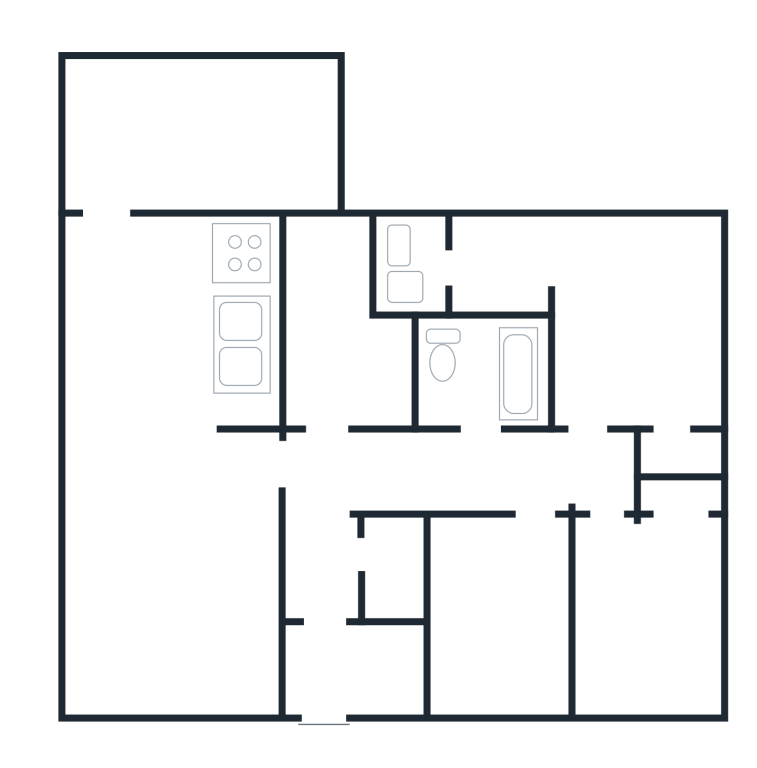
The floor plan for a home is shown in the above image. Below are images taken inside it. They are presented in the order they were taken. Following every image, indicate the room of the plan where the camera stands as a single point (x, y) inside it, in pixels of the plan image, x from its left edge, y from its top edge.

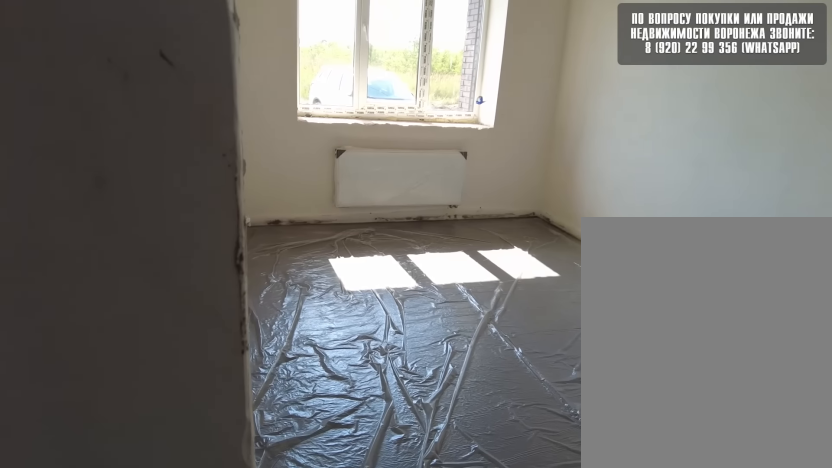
(522, 606)
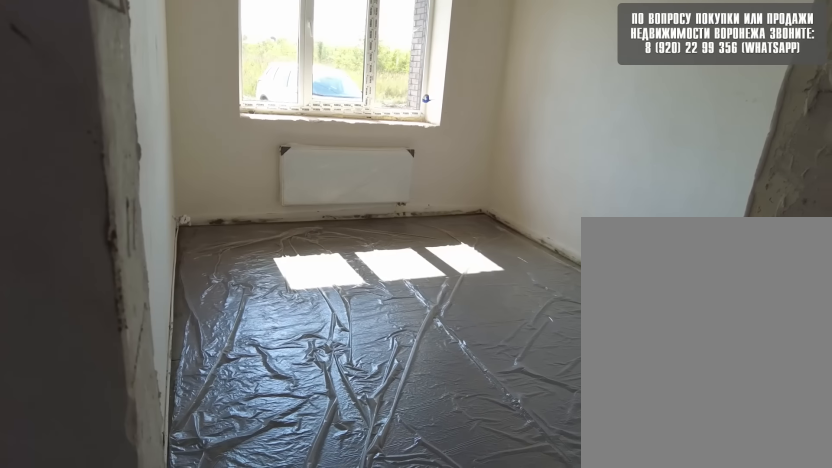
(522, 608)
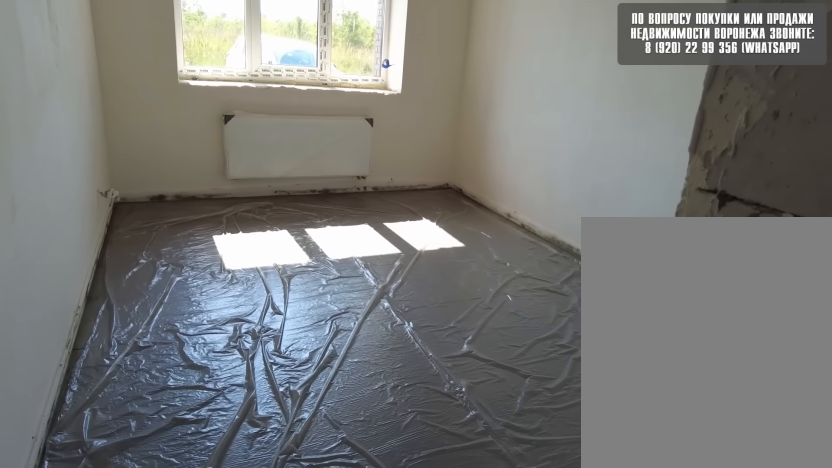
(524, 606)
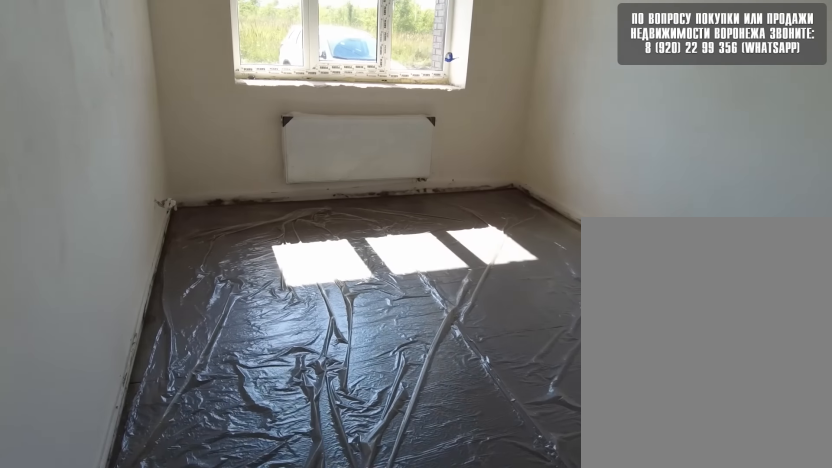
(522, 609)
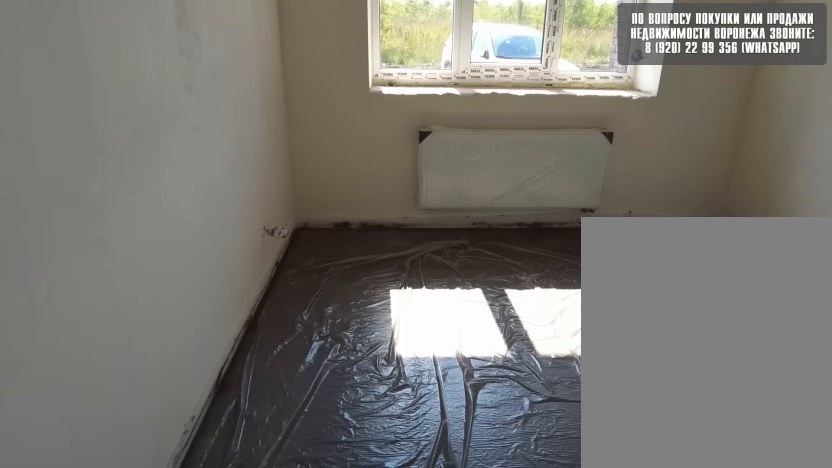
(524, 606)
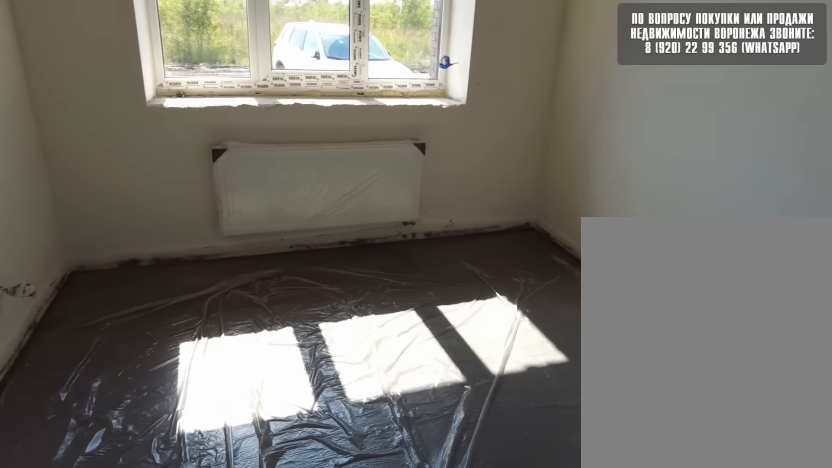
(522, 609)
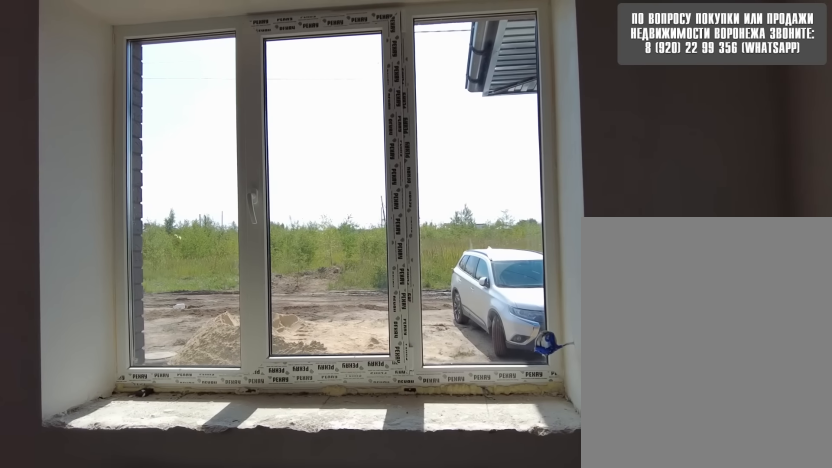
(527, 574)
